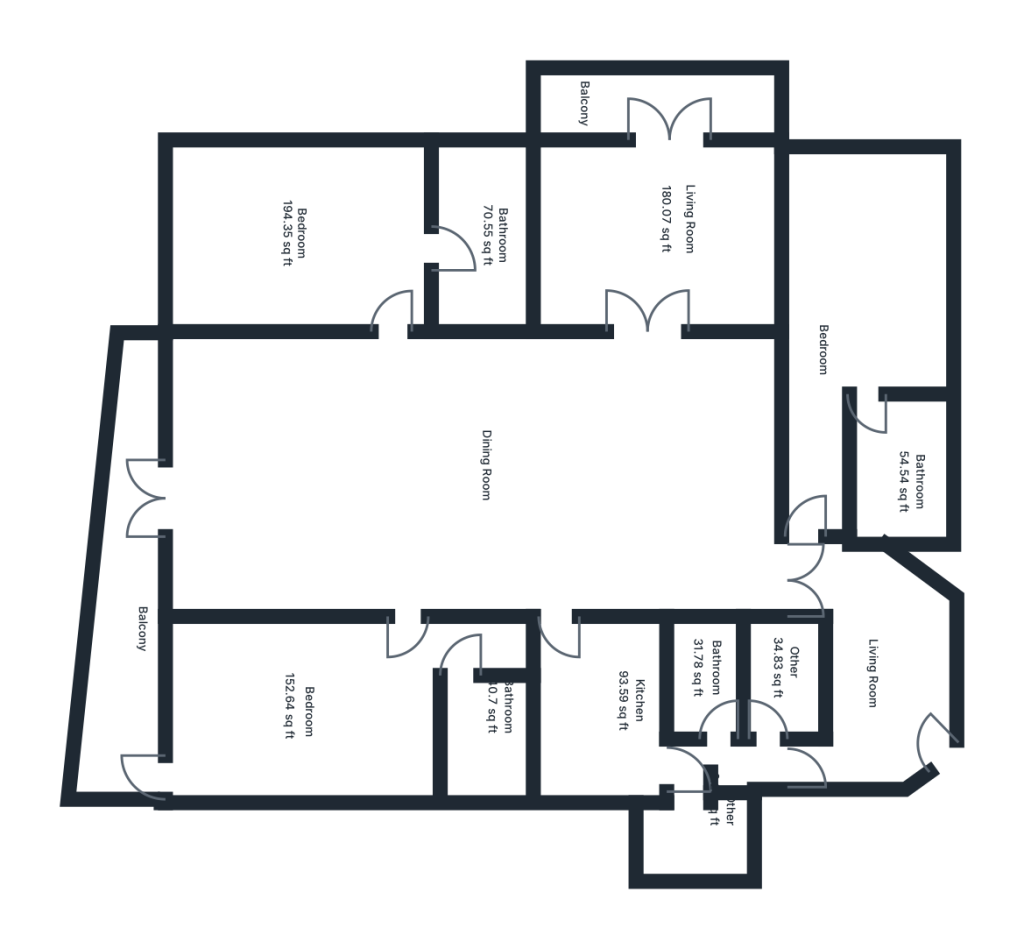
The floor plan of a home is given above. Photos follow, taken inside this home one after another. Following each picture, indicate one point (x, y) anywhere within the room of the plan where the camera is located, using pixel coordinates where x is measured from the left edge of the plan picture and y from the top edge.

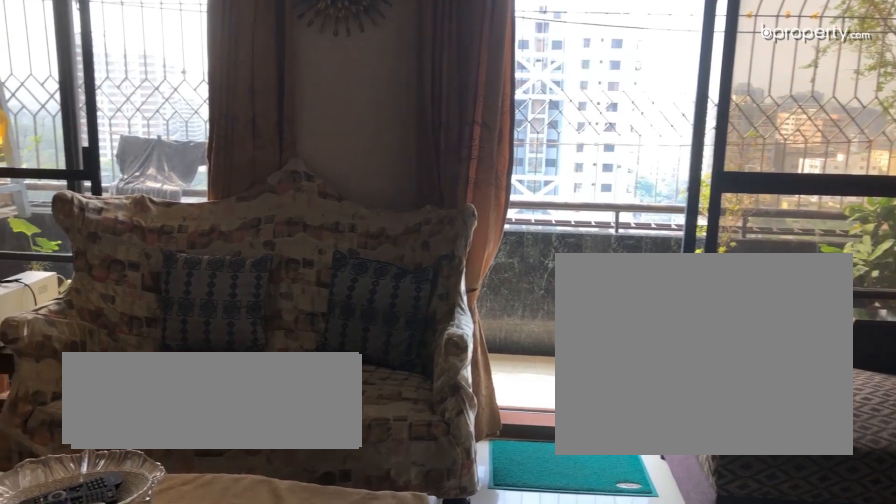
(655, 241)
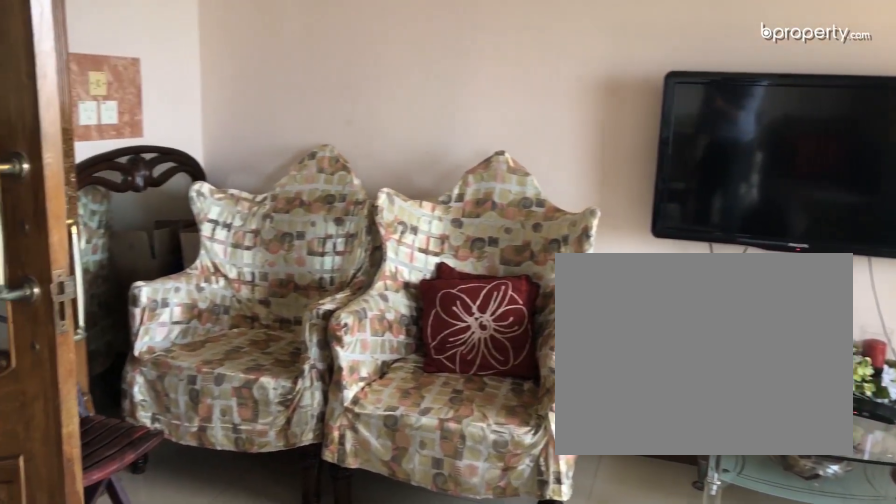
(659, 194)
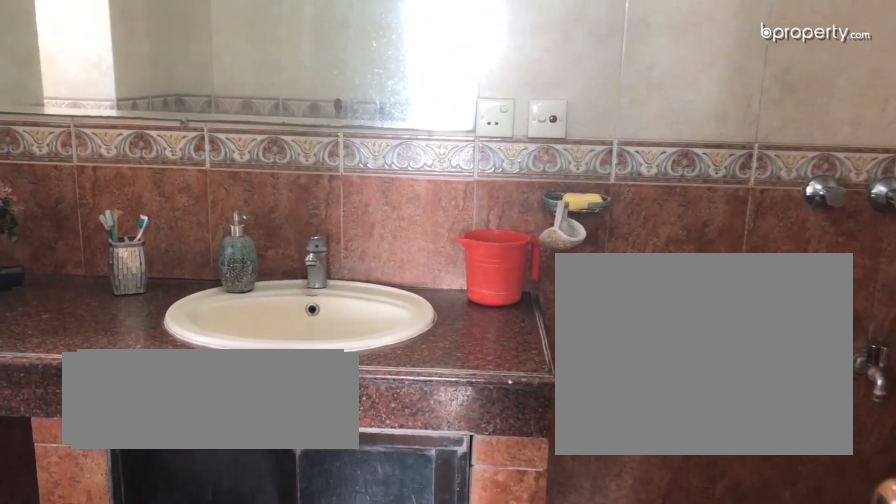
(471, 249)
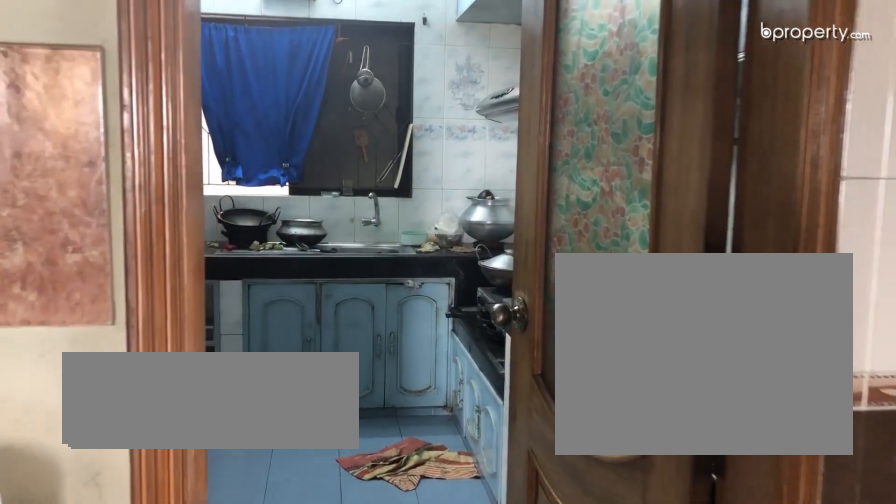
(598, 683)
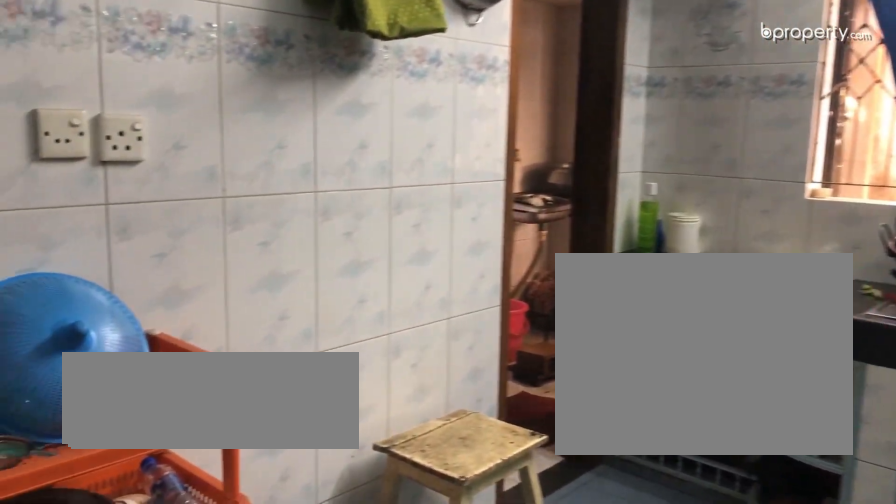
(598, 683)
